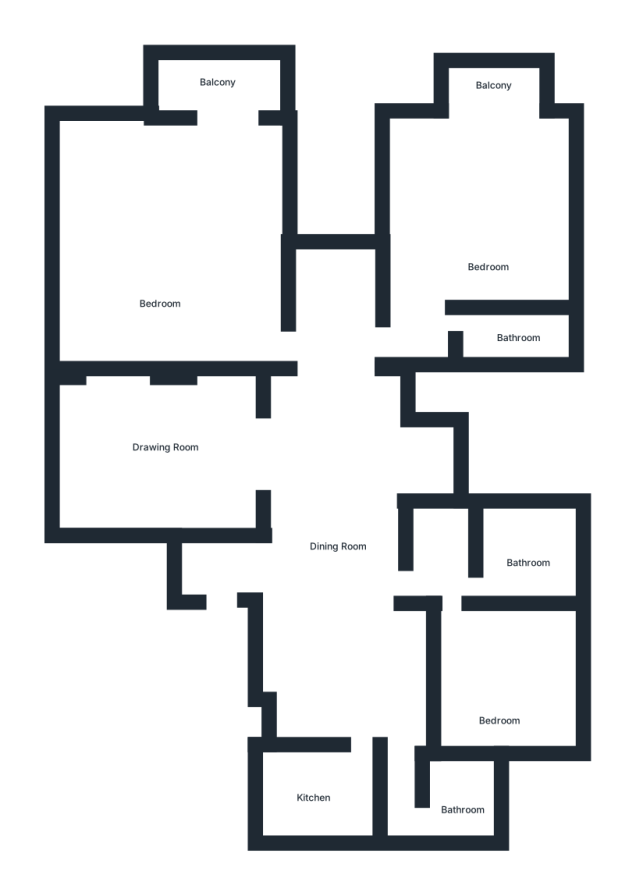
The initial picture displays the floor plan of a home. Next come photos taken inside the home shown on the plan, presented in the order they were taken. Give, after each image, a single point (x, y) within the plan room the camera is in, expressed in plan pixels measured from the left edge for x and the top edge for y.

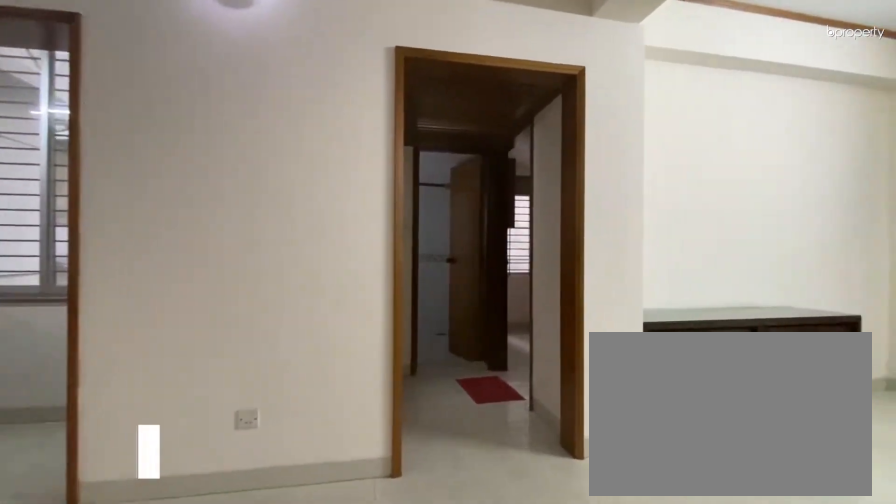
(333, 552)
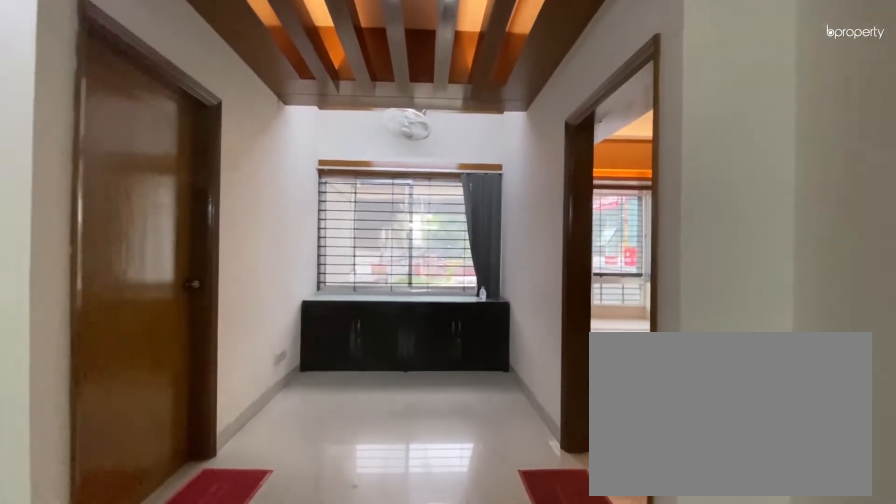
(336, 548)
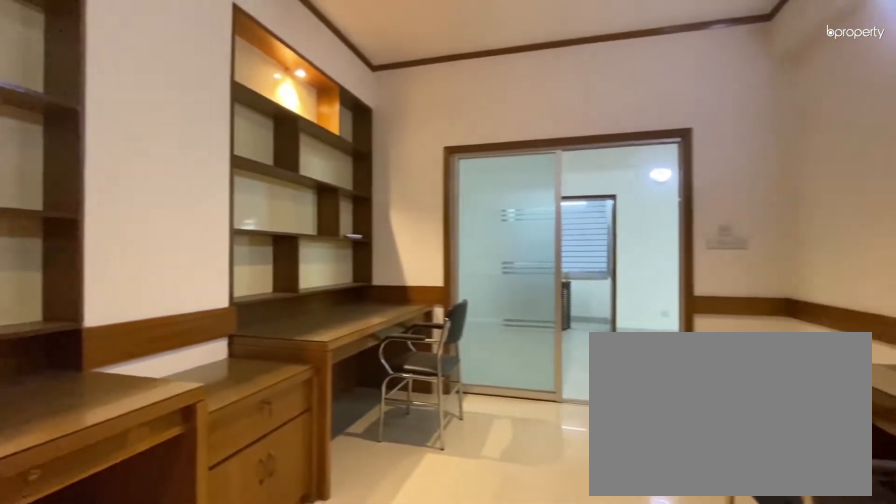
(171, 444)
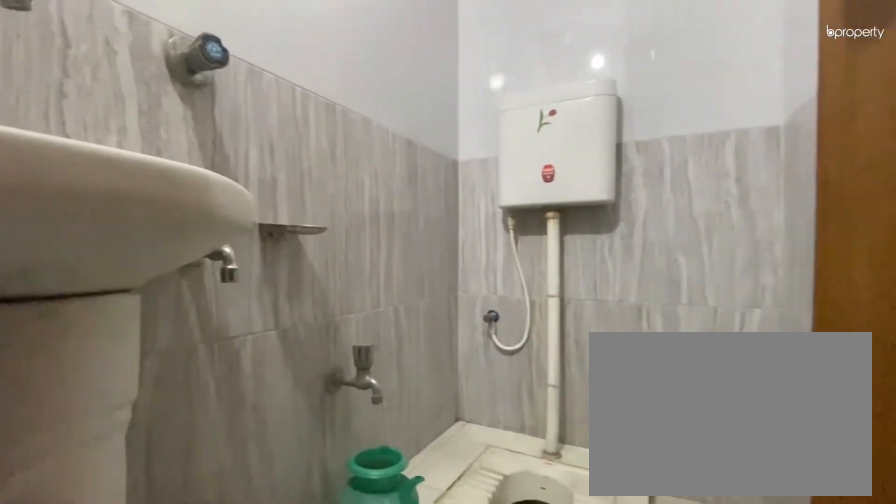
(458, 799)
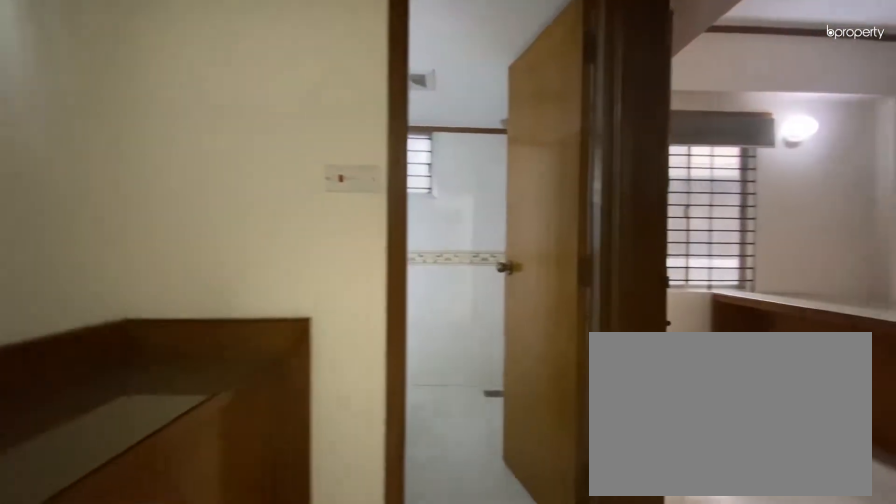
(437, 577)
